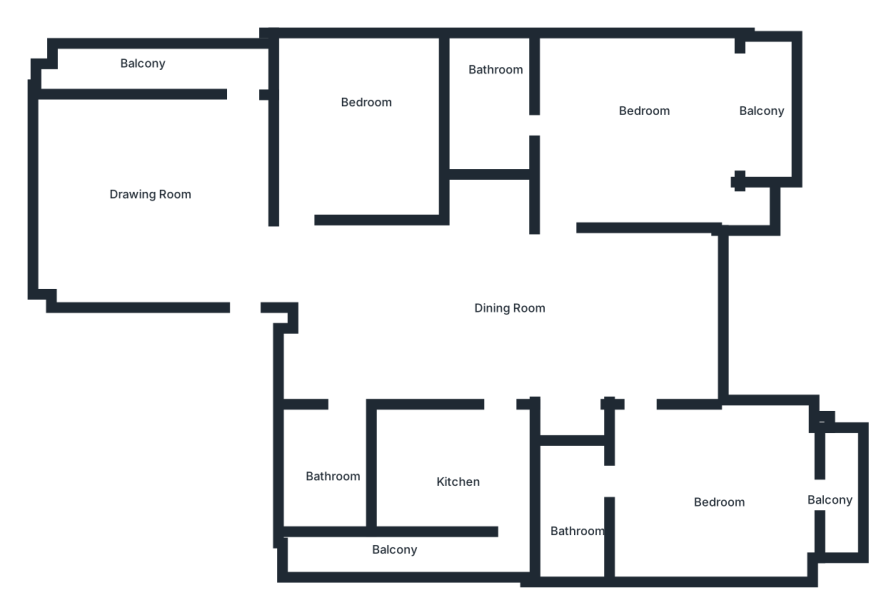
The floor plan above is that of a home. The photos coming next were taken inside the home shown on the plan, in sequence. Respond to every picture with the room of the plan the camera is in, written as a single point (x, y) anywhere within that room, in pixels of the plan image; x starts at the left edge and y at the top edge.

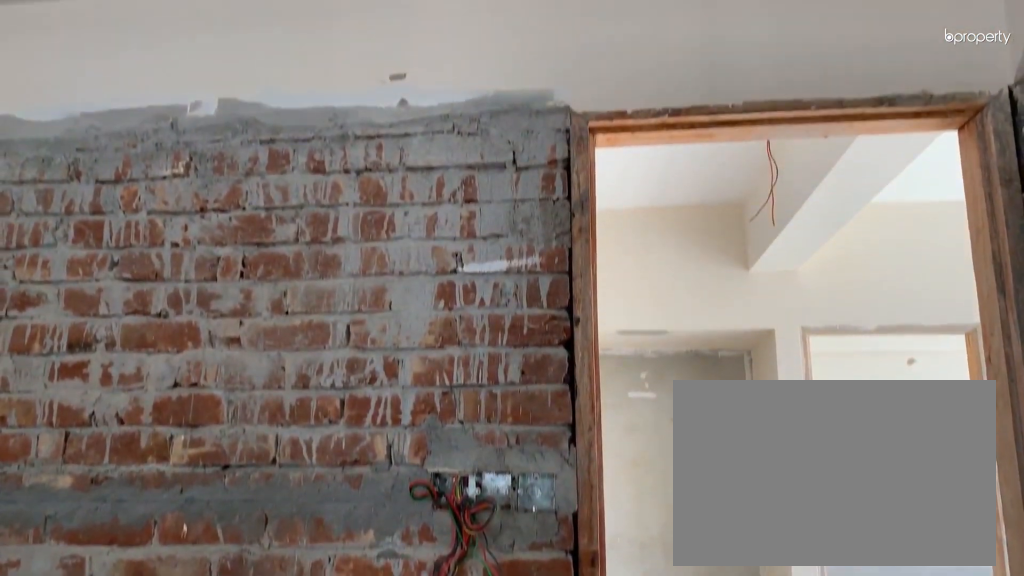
(456, 468)
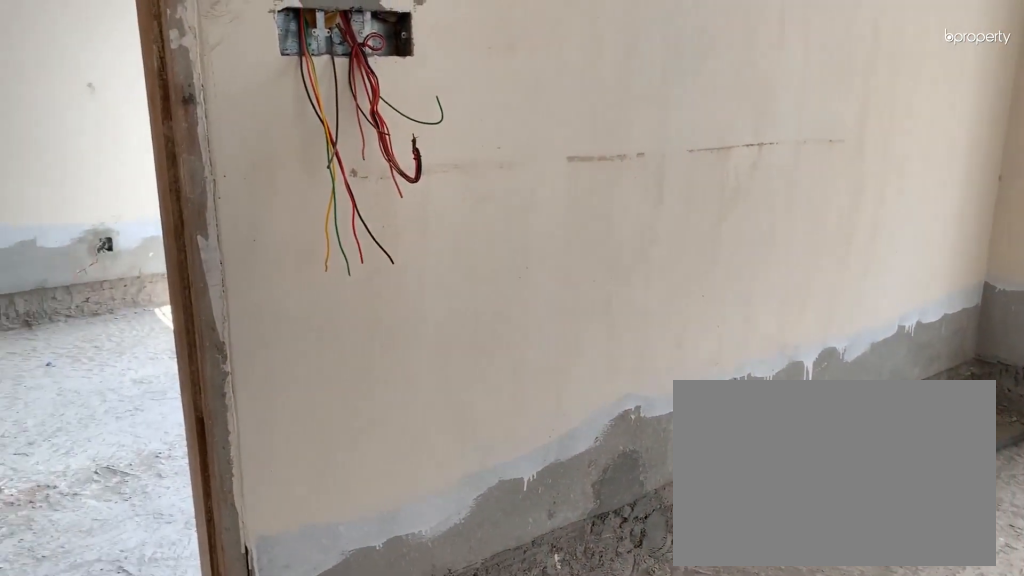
(717, 504)
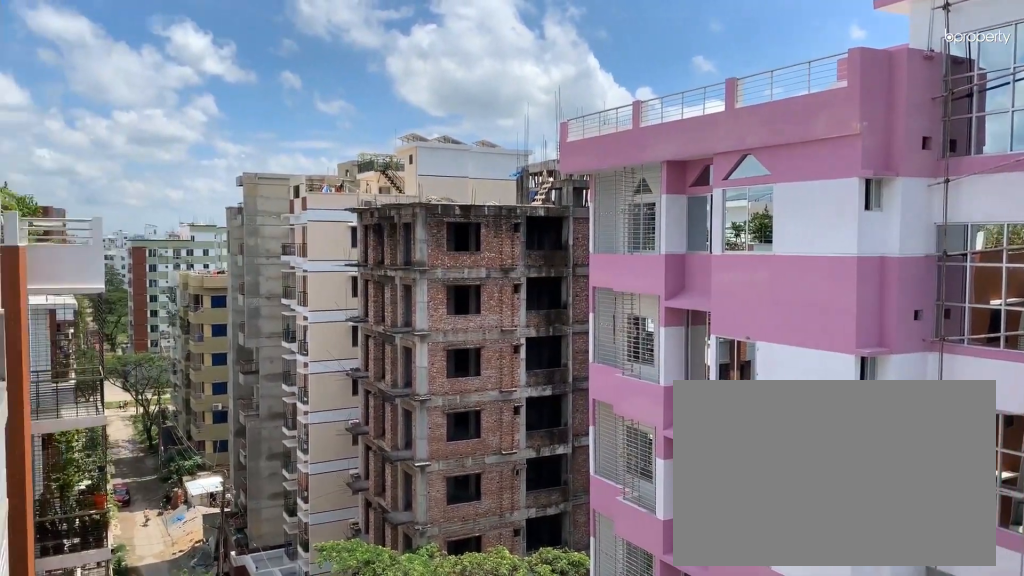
(841, 500)
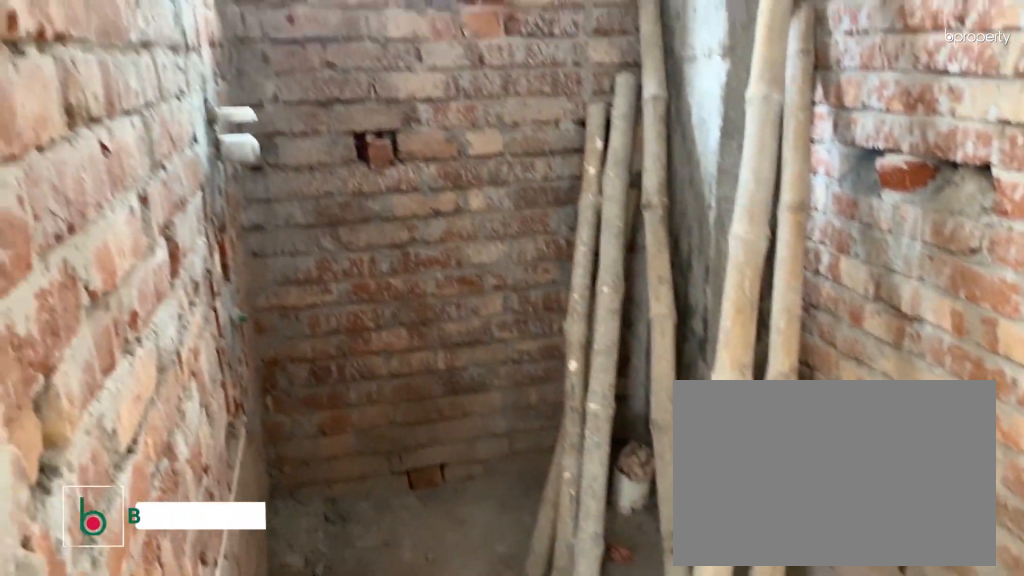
(568, 493)
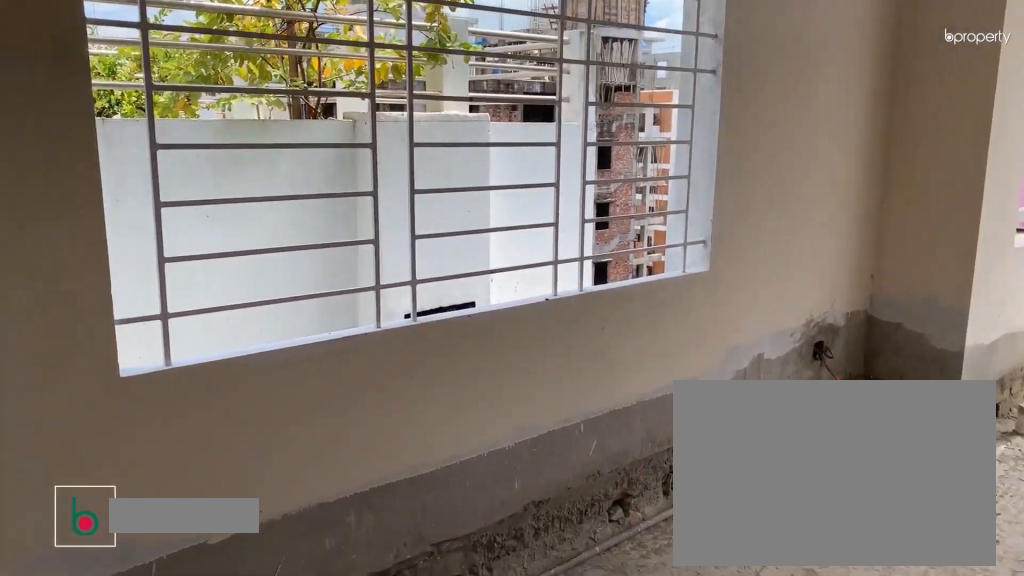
(654, 127)
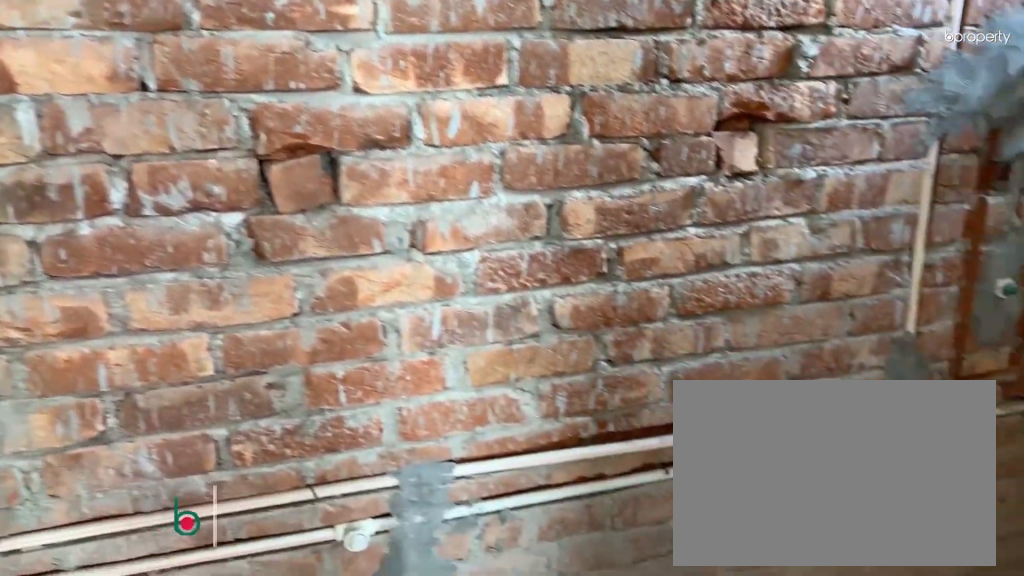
(479, 118)
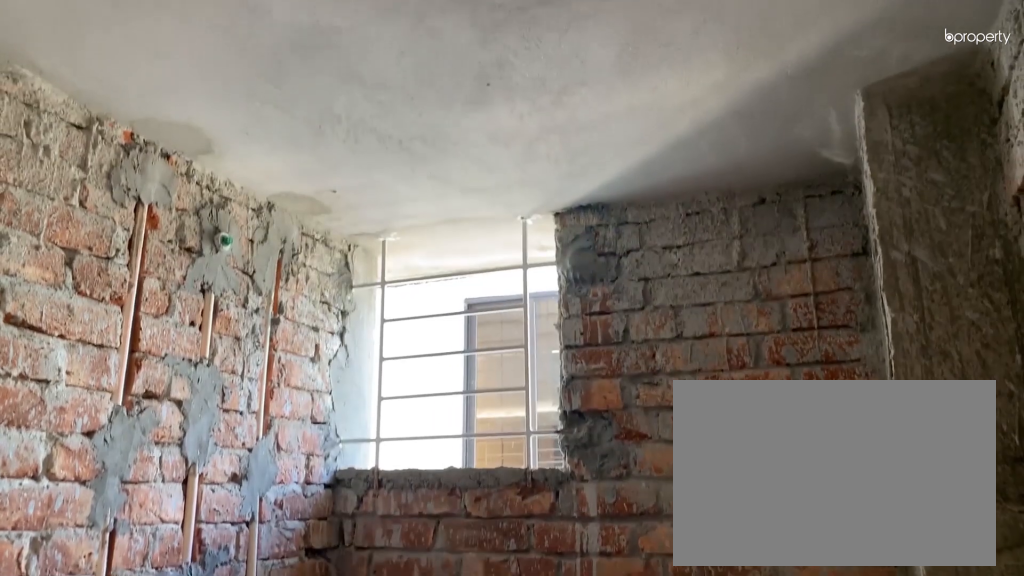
(481, 118)
